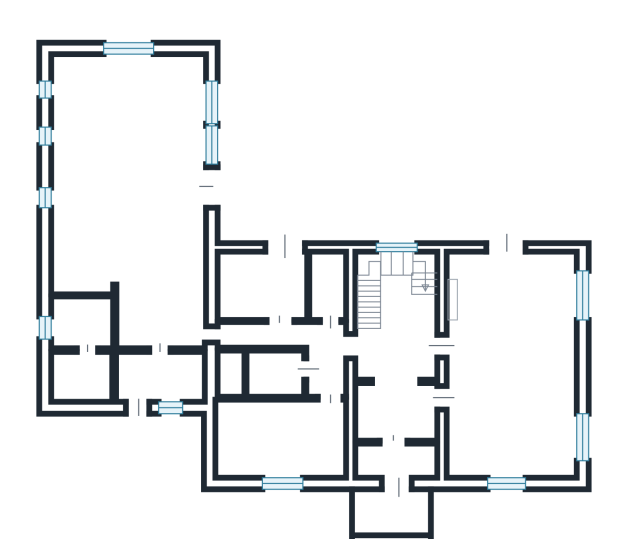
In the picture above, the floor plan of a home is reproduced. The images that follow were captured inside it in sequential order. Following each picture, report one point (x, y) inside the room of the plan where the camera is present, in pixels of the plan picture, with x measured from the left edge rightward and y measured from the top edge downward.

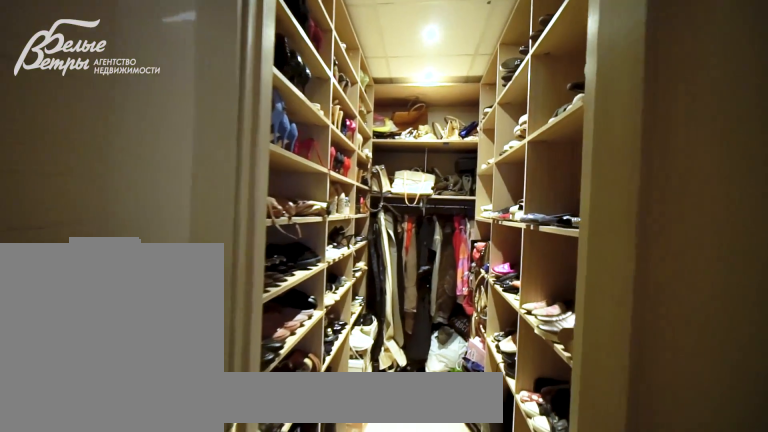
(324, 286)
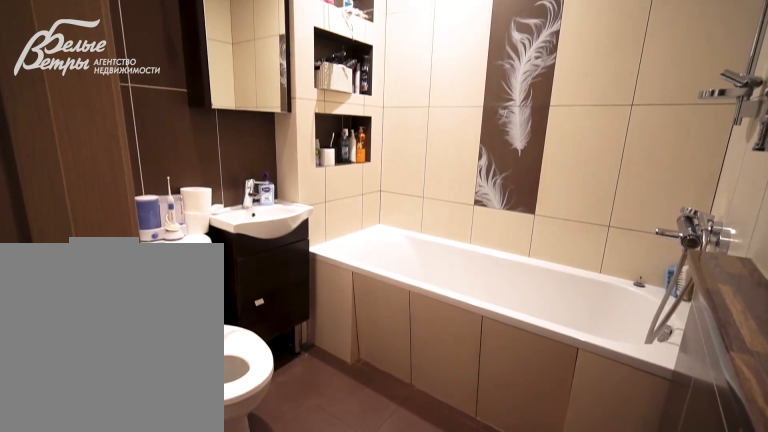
(272, 371)
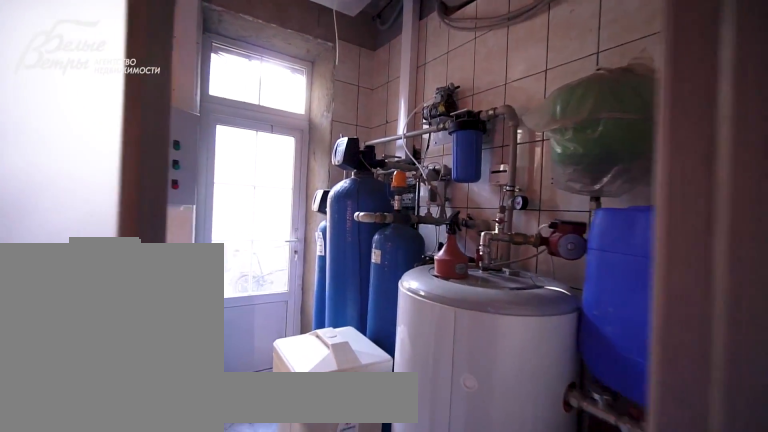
(158, 374)
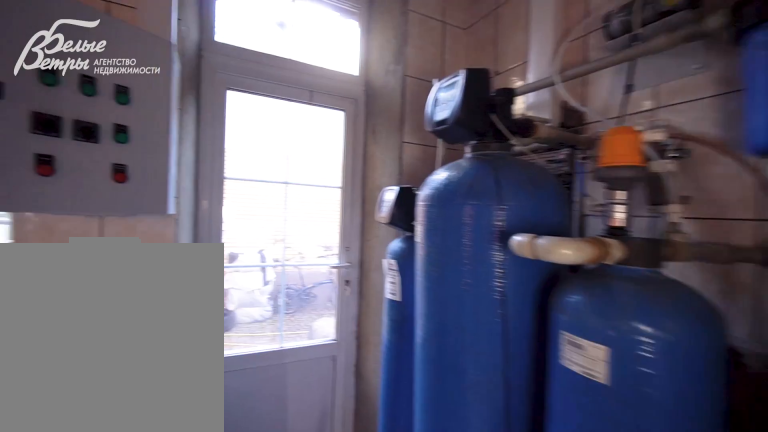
(158, 374)
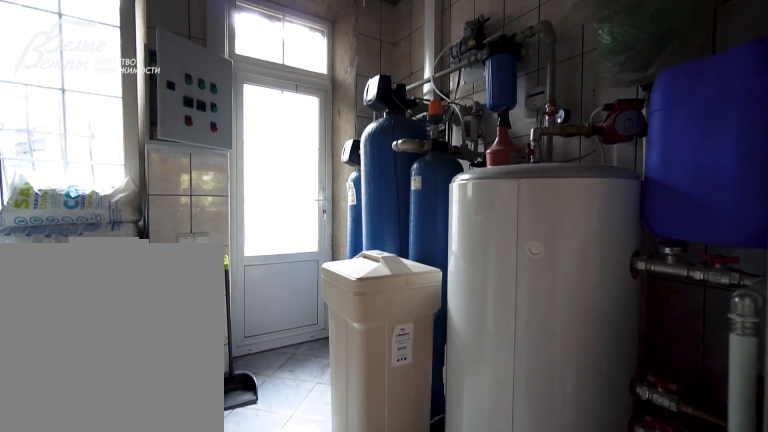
(158, 374)
